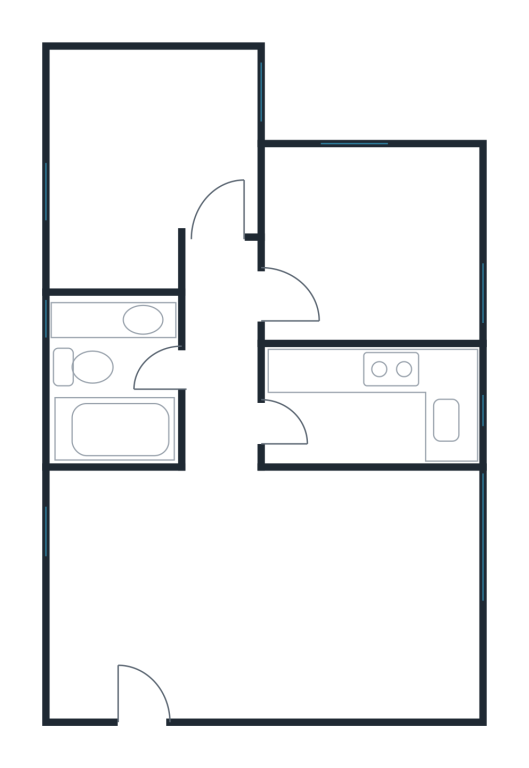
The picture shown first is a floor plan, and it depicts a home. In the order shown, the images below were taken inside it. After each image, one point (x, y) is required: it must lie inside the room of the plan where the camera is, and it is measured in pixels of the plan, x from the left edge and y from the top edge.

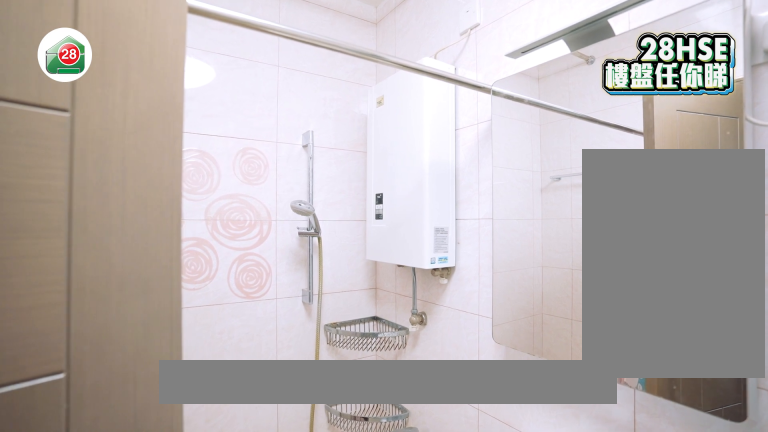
(132, 385)
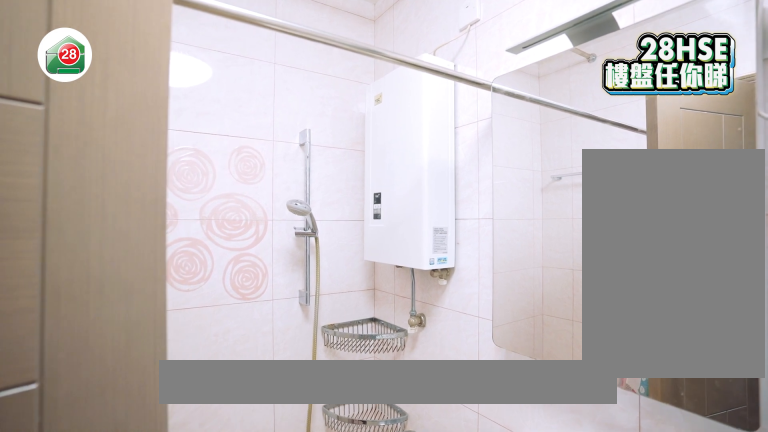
(132, 385)
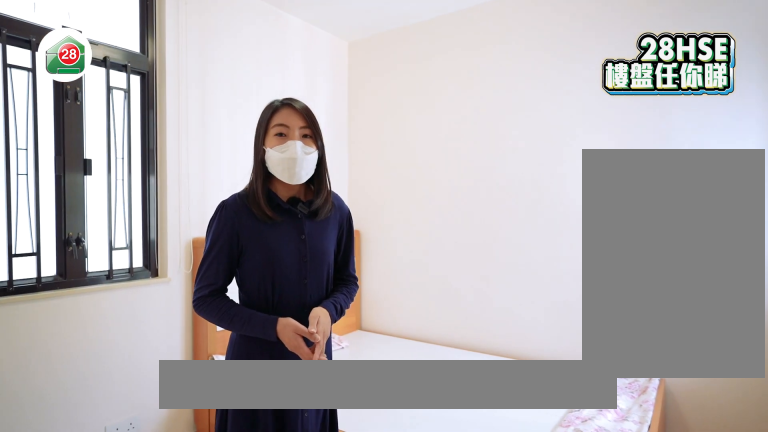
(132, 149)
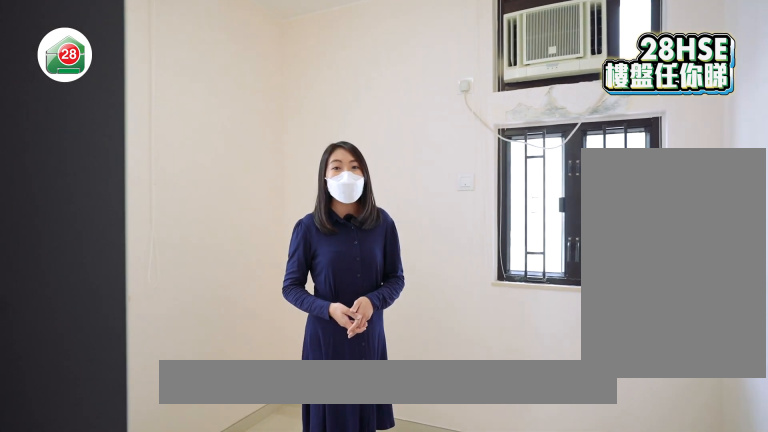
(375, 229)
